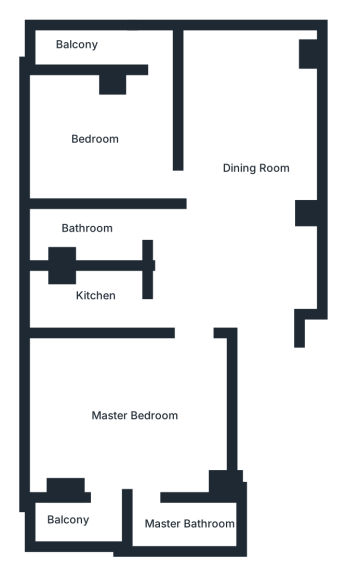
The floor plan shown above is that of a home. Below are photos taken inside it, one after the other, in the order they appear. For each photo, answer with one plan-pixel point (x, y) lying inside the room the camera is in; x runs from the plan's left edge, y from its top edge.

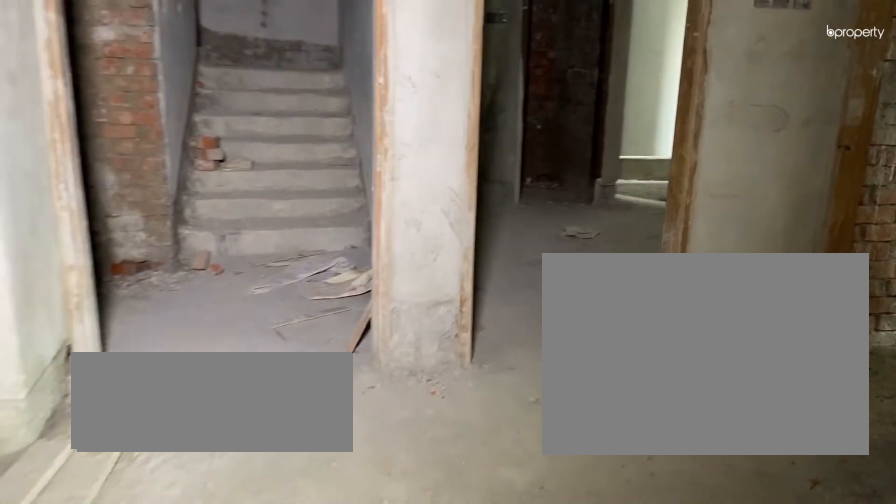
(252, 210)
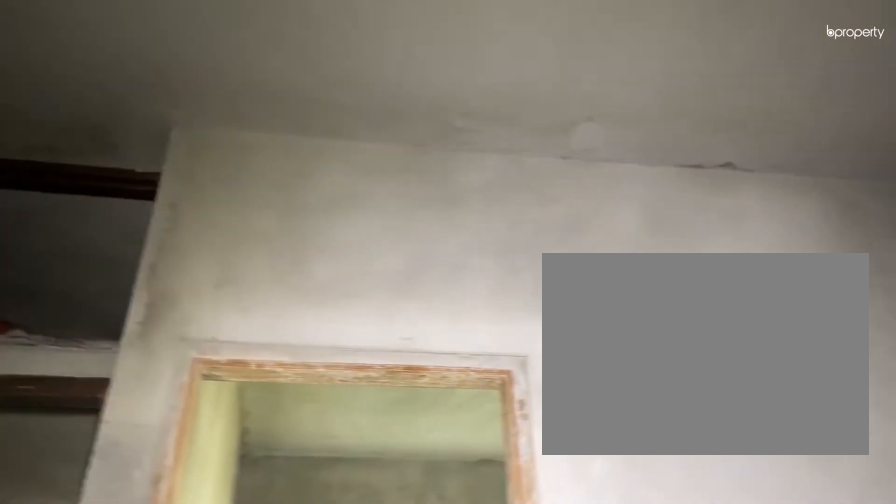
(252, 210)
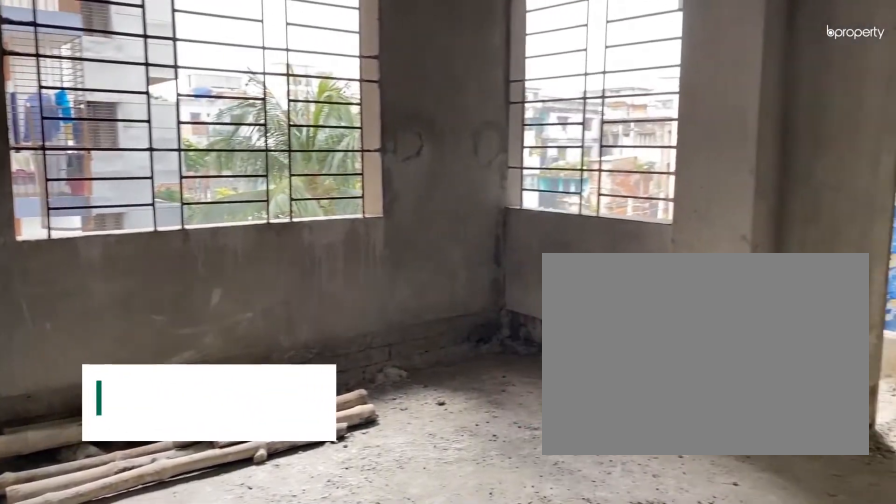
(109, 139)
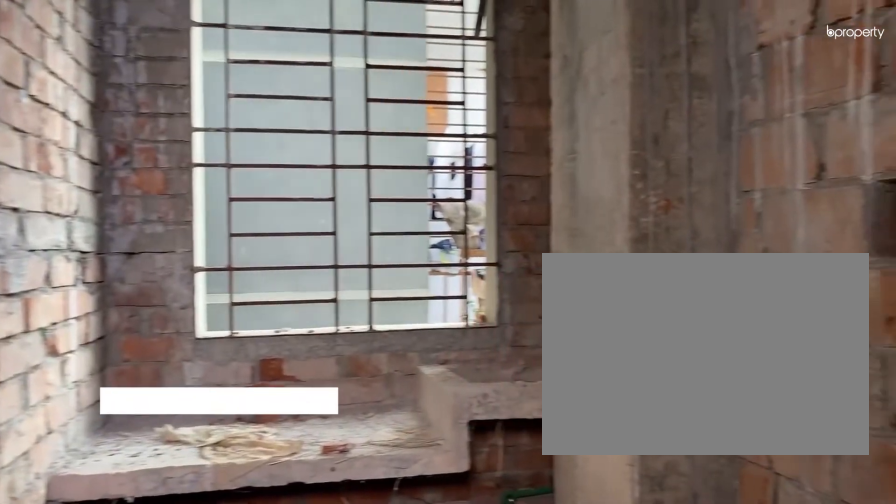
(96, 298)
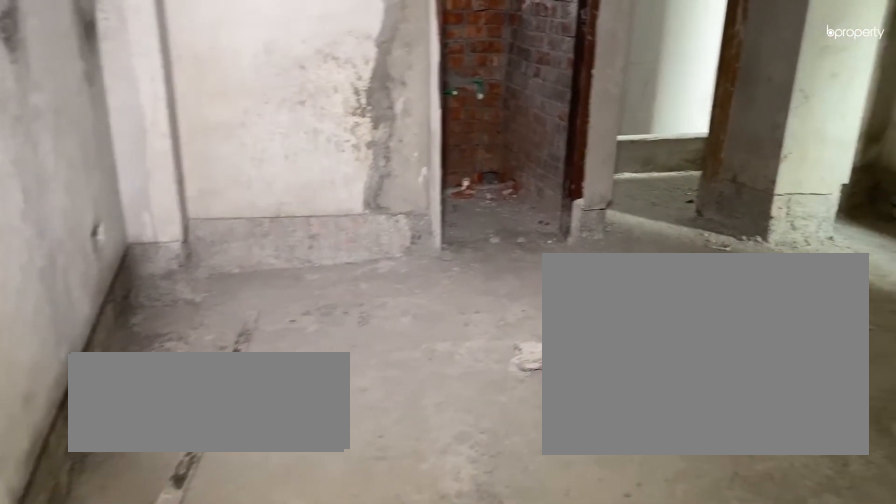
(143, 414)
